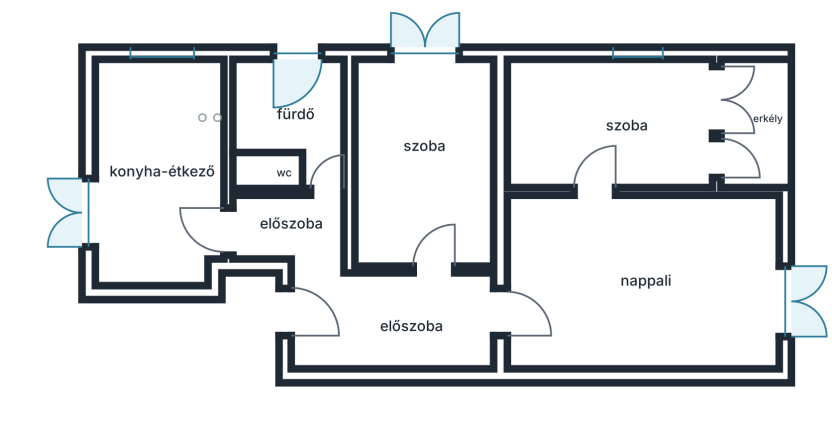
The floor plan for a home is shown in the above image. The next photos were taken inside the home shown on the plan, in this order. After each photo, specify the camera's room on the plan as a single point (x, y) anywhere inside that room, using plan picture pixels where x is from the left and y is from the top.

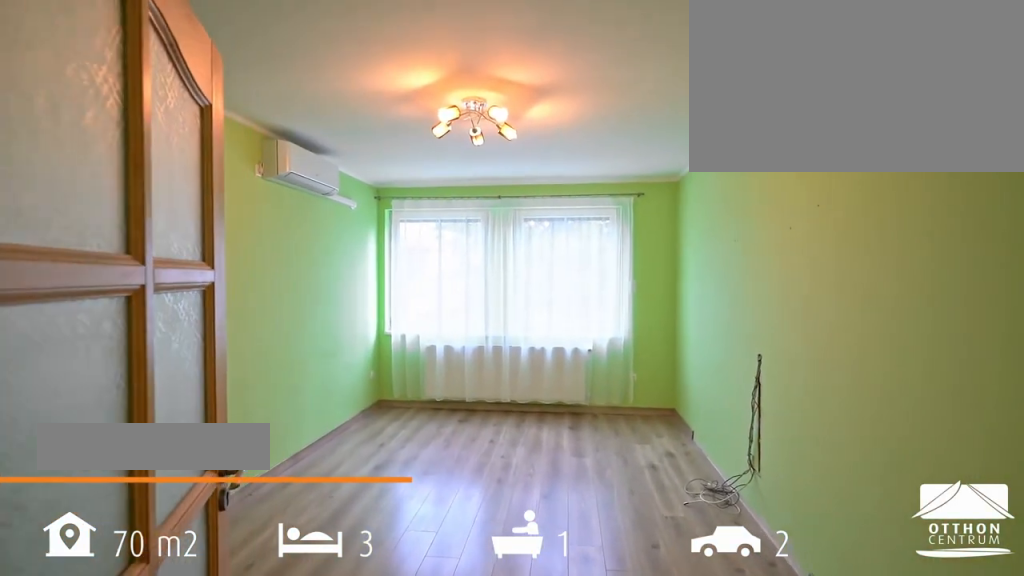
(643, 284)
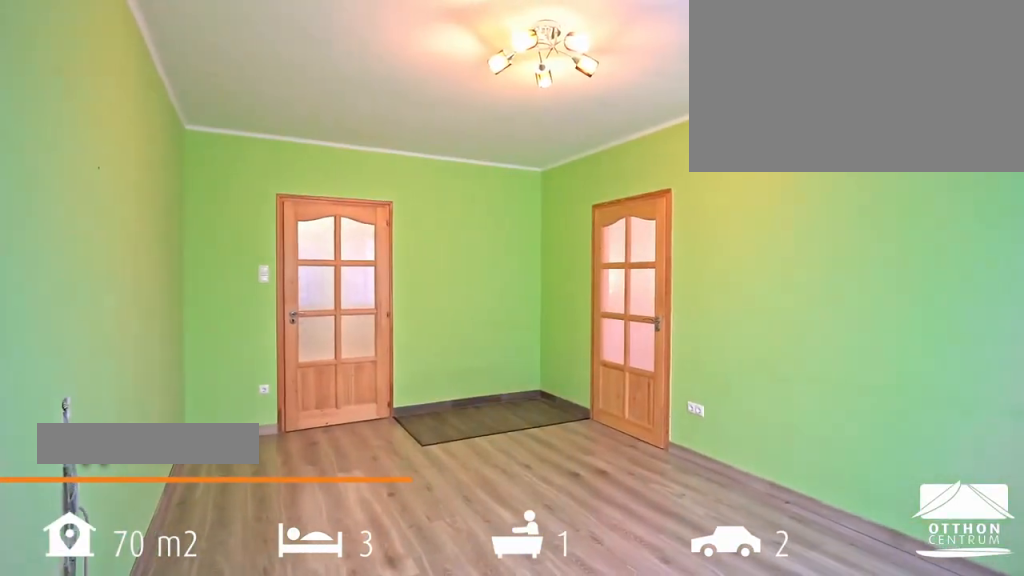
(643, 284)
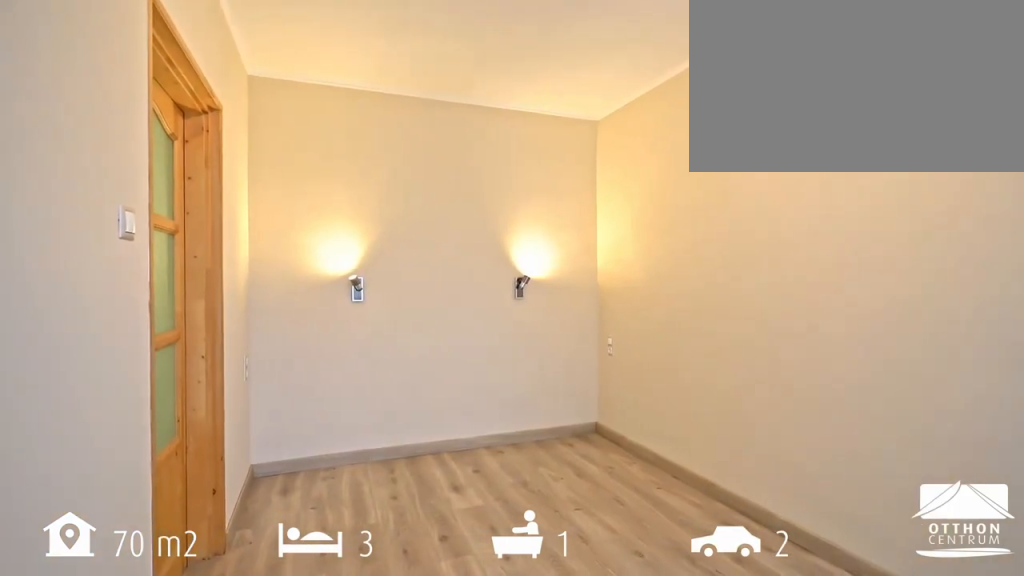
(626, 108)
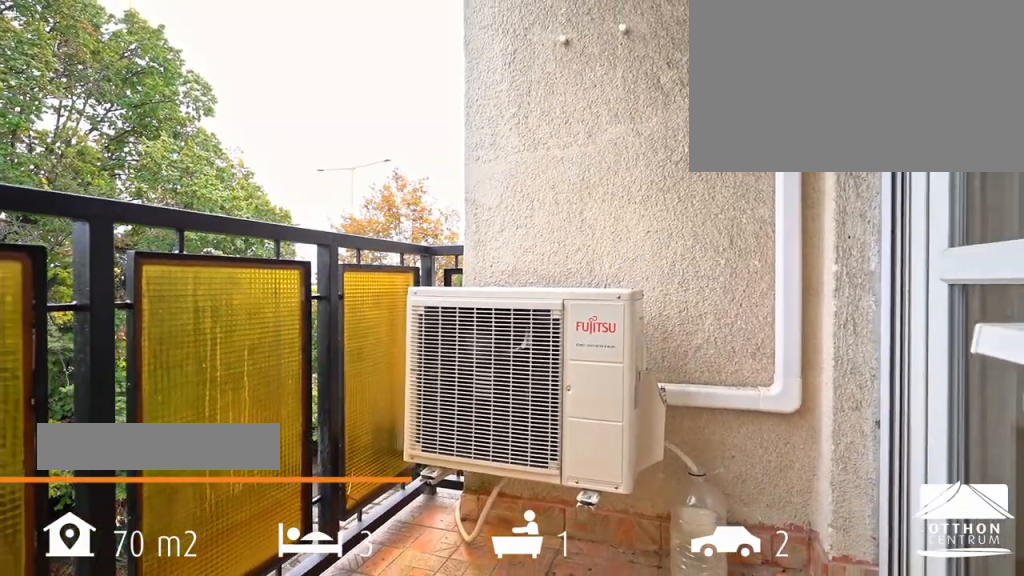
(749, 125)
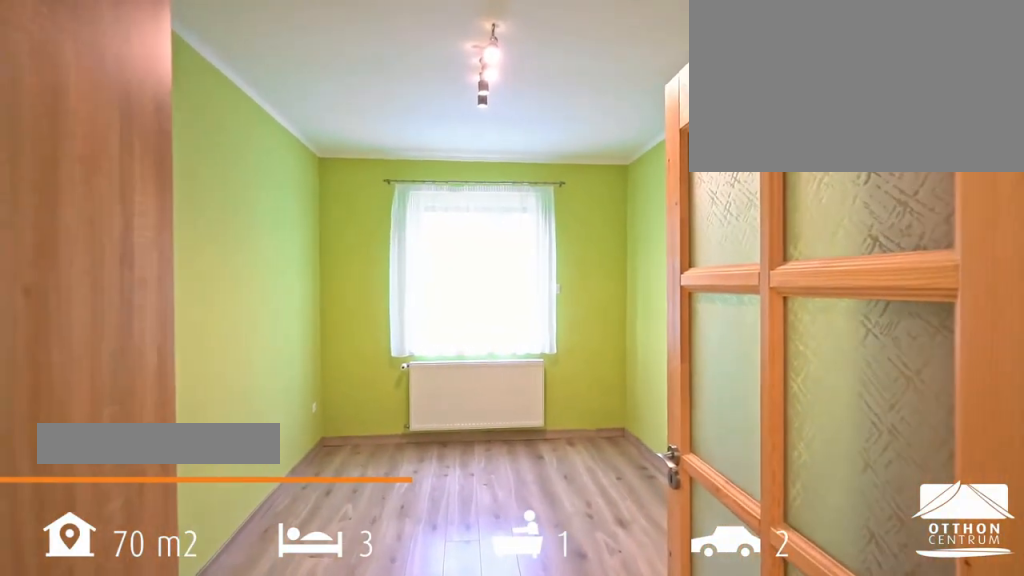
(423, 165)
